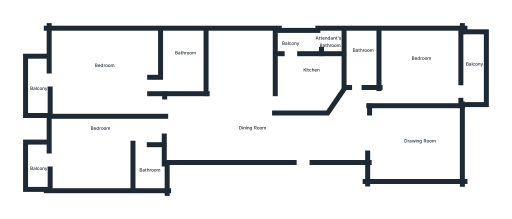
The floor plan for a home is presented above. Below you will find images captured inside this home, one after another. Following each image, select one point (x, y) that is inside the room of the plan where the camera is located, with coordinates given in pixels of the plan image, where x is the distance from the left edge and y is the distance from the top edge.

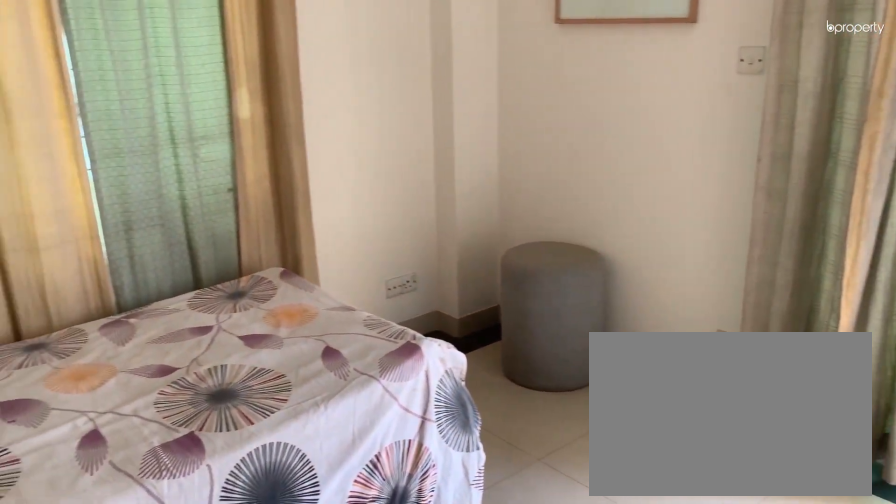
(426, 73)
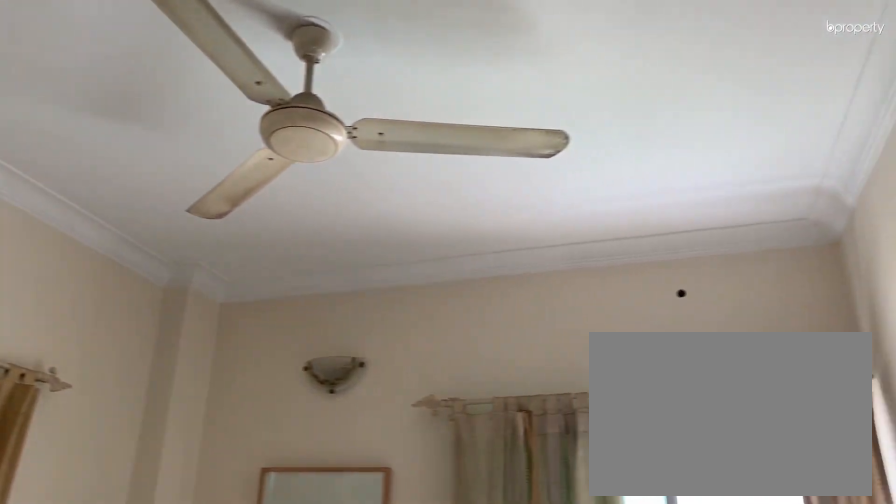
(426, 73)
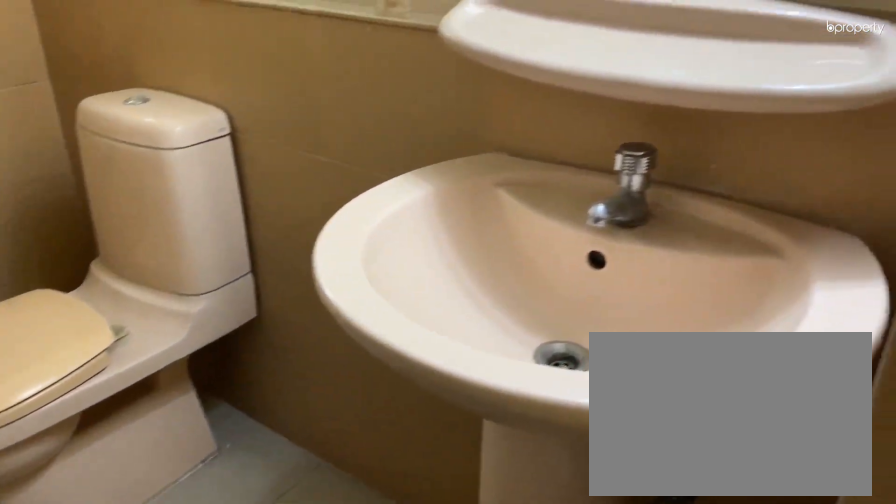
(361, 65)
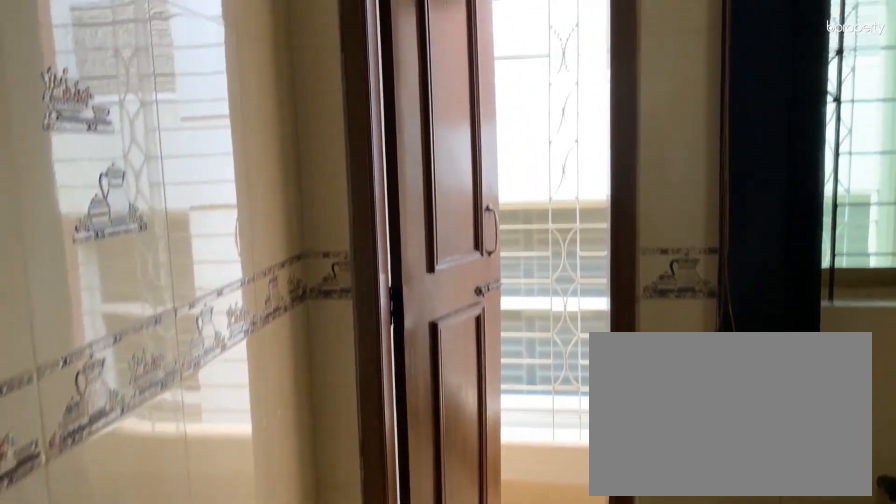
(302, 85)
